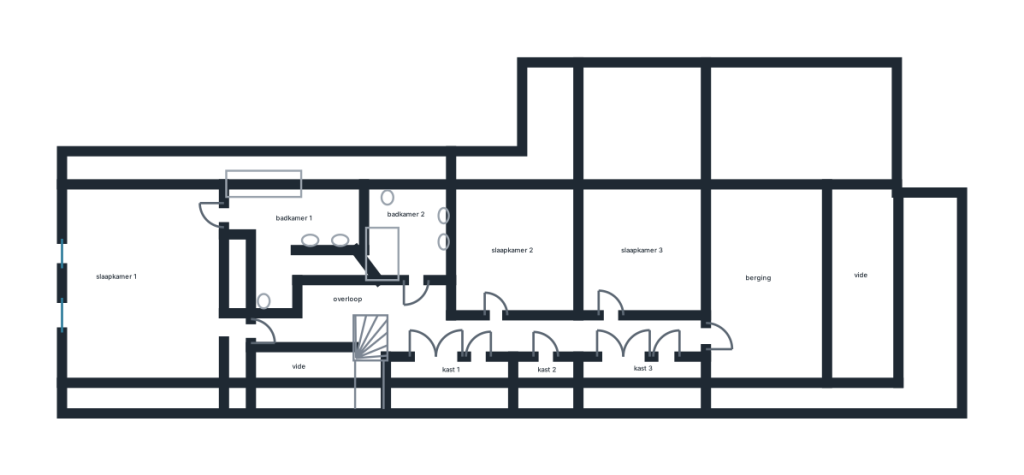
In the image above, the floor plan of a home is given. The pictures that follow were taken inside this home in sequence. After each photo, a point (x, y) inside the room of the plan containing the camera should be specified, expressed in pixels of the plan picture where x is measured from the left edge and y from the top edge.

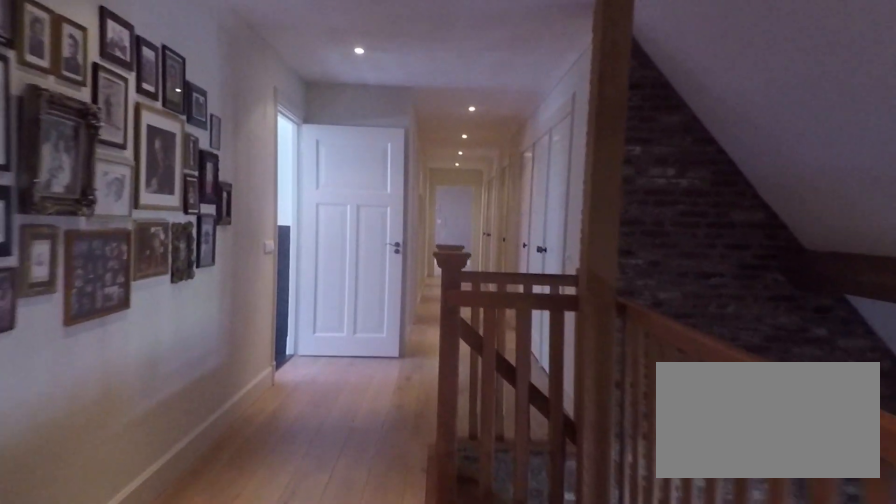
(457, 325)
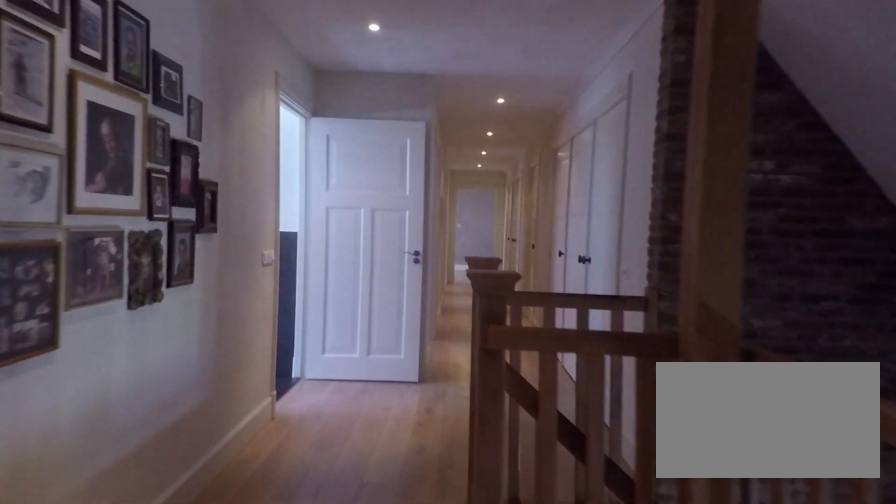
(457, 325)
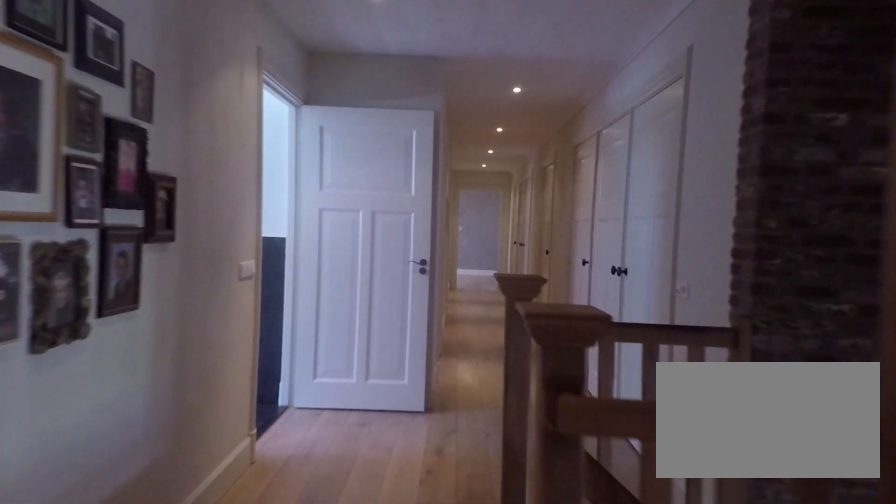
(457, 325)
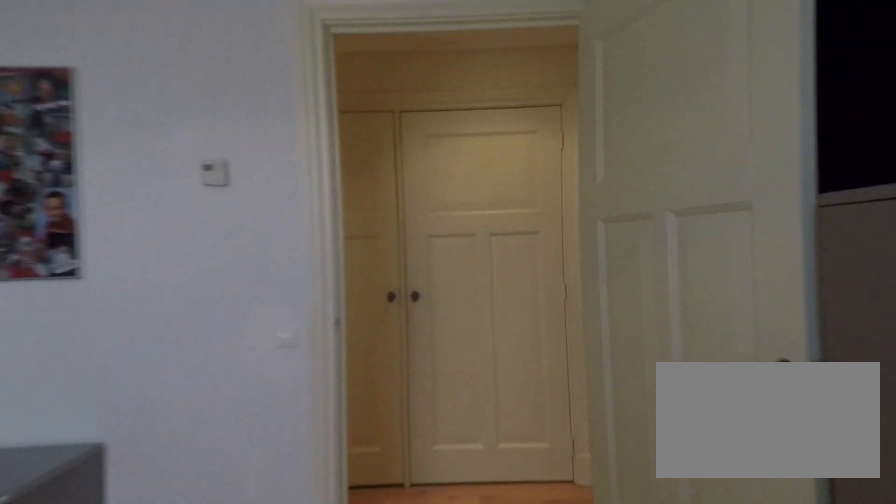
(642, 249)
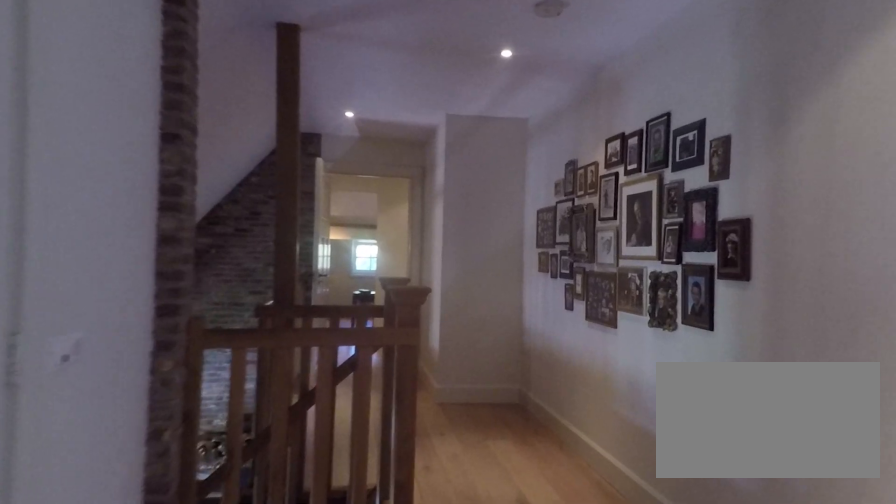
(457, 325)
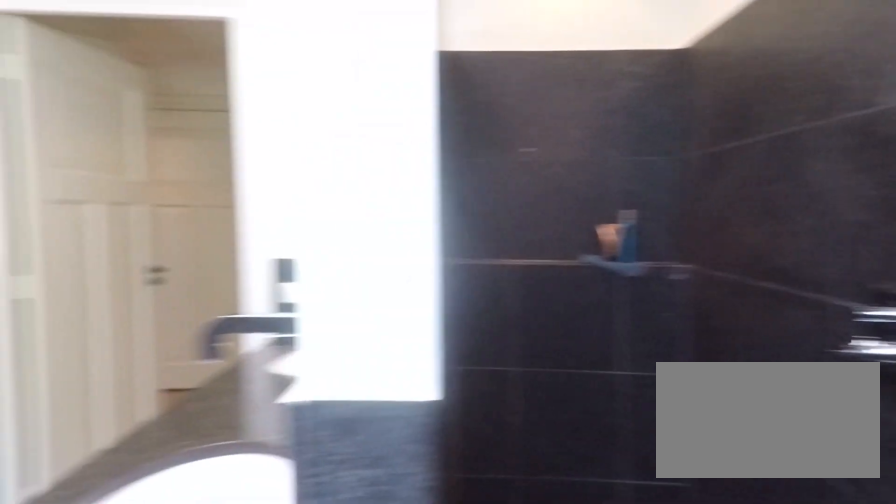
(407, 231)
